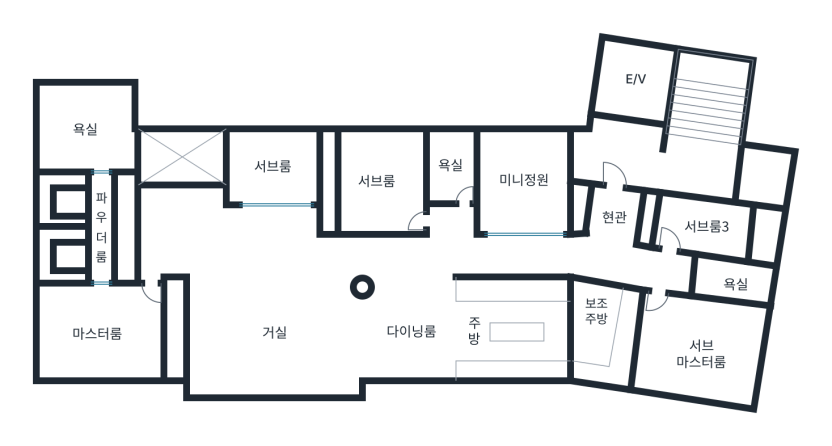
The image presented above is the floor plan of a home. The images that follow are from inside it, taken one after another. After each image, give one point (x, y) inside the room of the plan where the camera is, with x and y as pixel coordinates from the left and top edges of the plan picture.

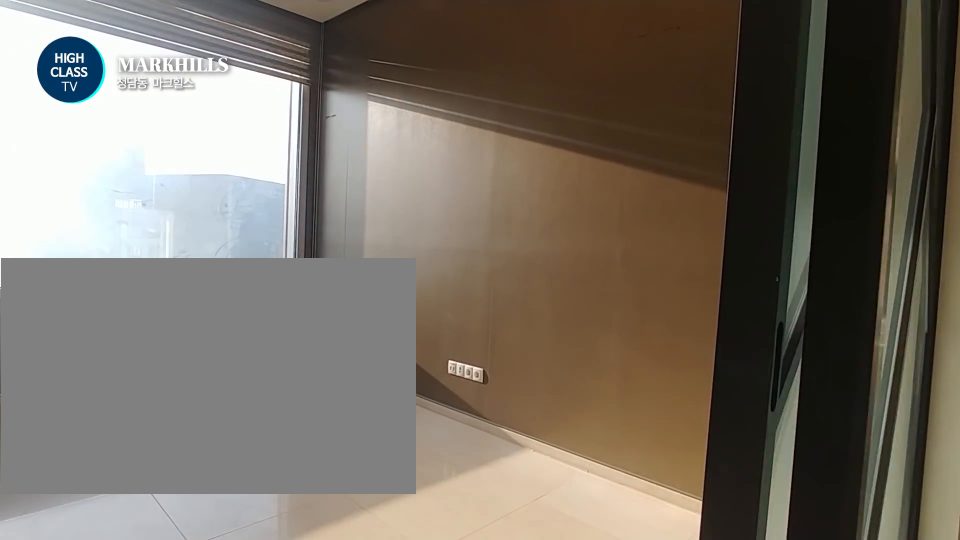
(272, 167)
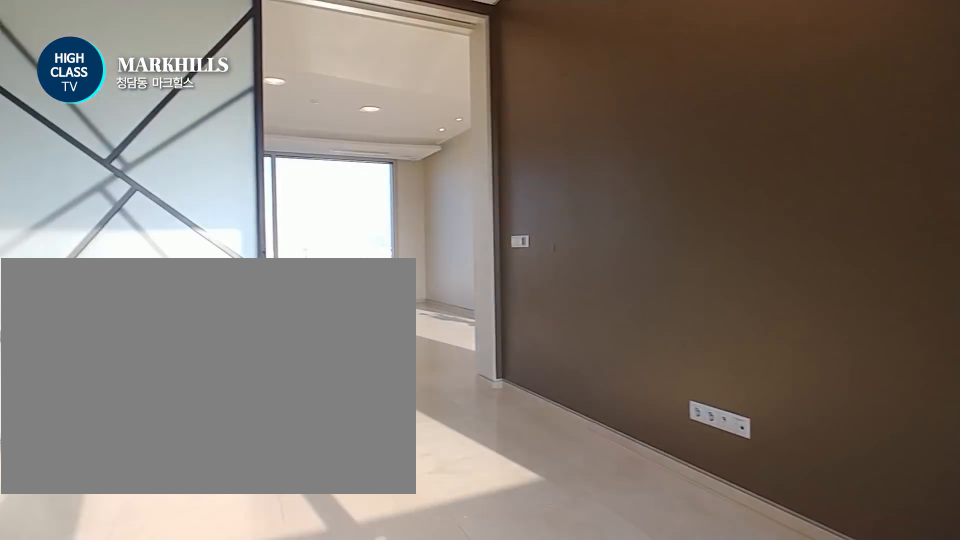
(272, 167)
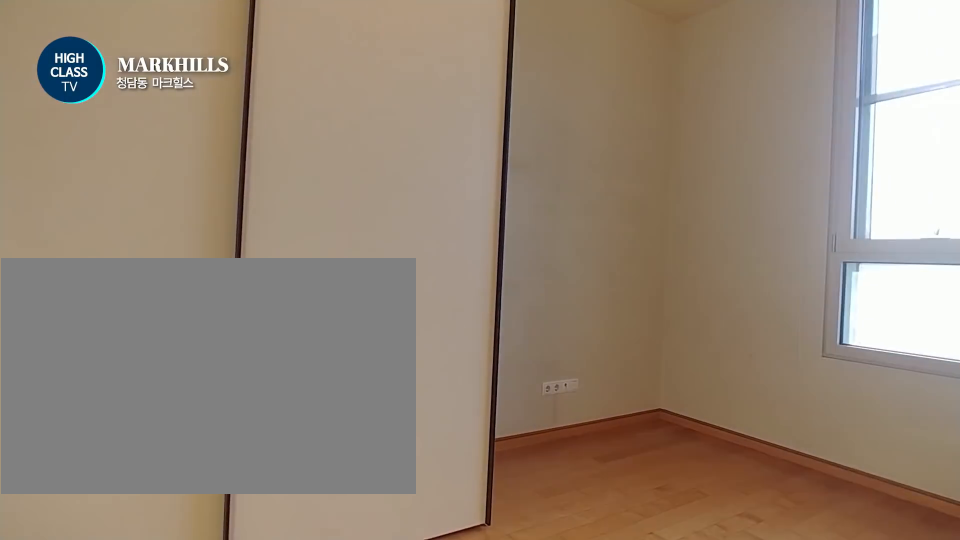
(370, 182)
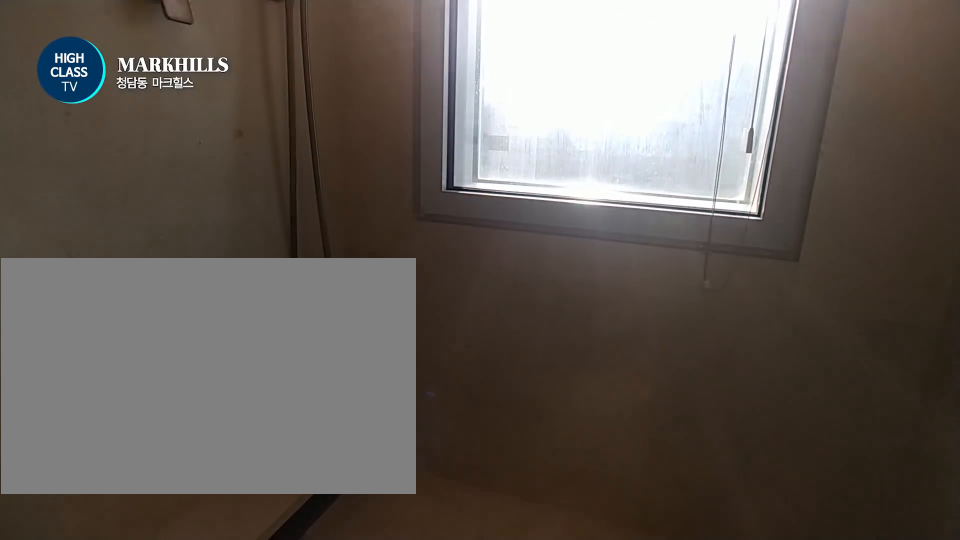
(451, 167)
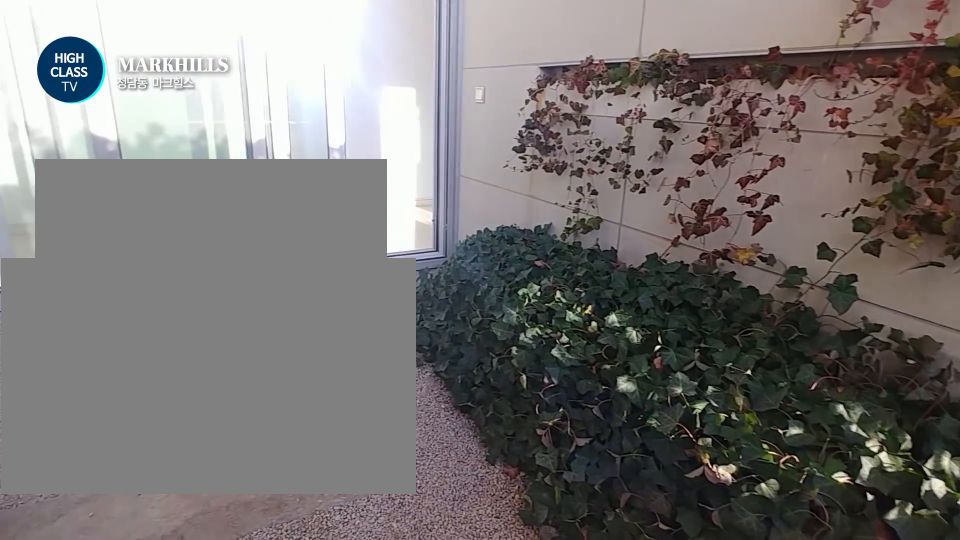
(523, 183)
